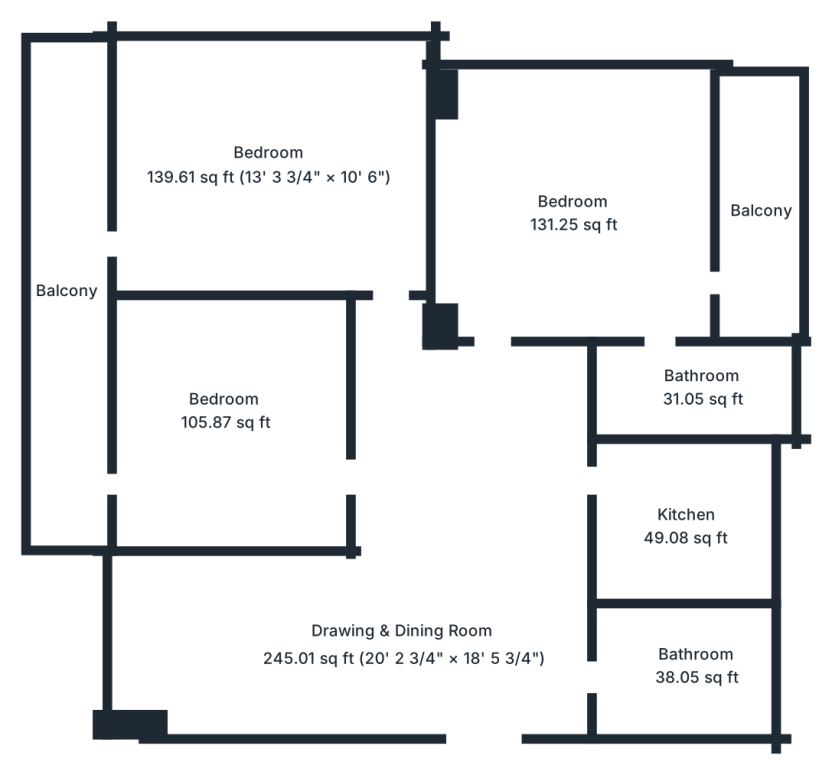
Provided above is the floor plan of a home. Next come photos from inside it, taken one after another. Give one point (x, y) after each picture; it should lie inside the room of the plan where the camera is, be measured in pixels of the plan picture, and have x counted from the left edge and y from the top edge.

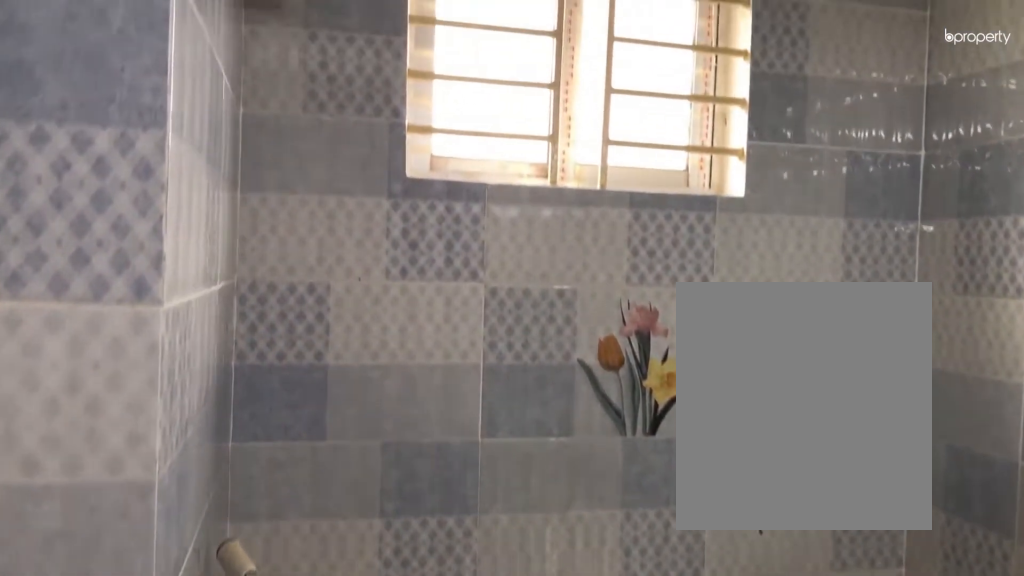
(696, 397)
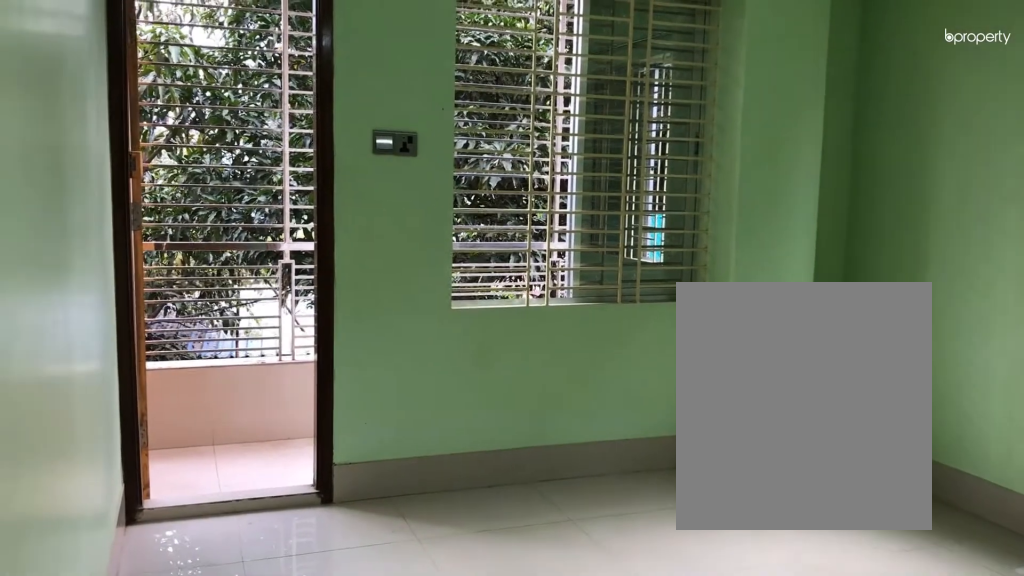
(268, 189)
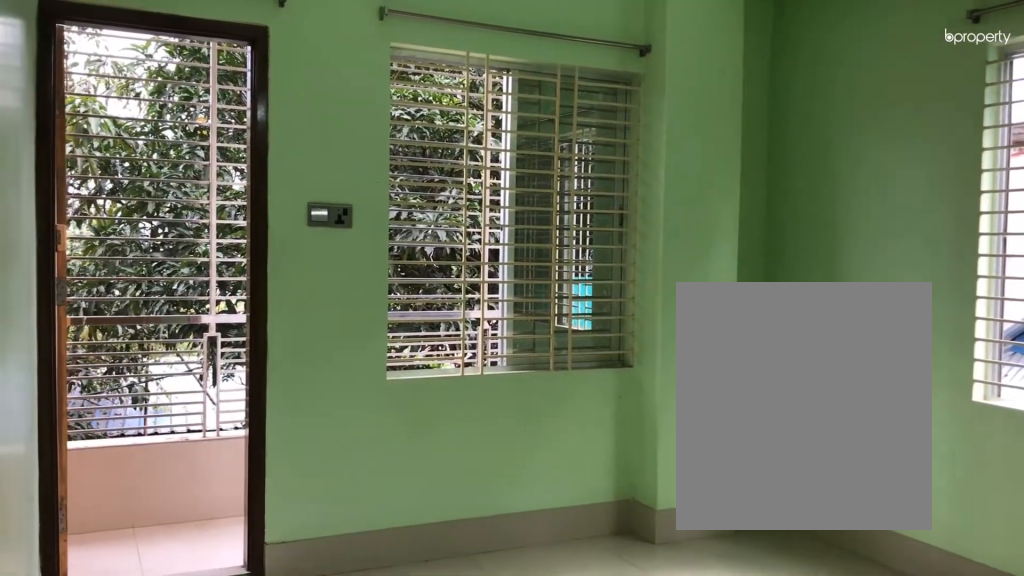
(268, 189)
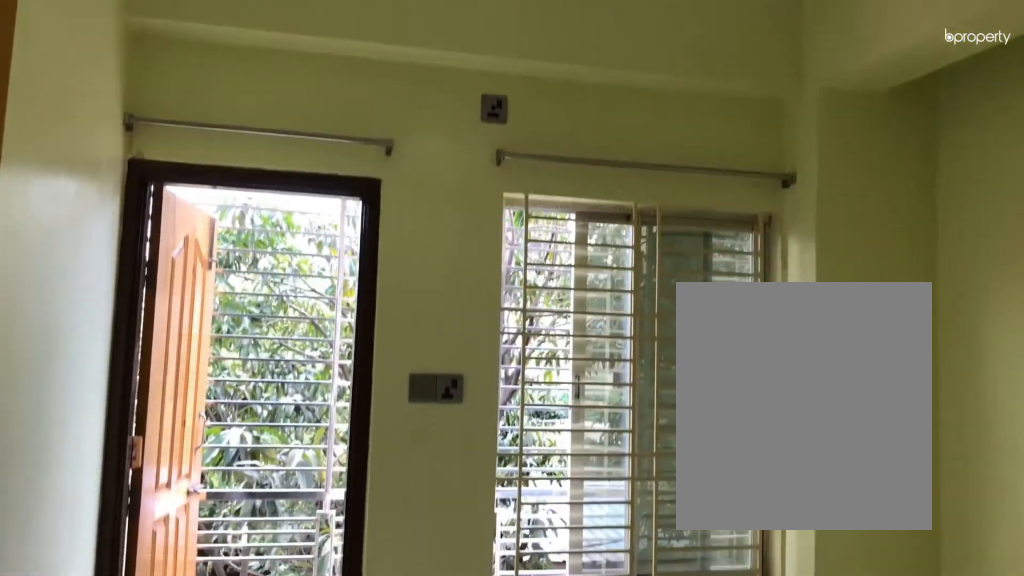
(226, 417)
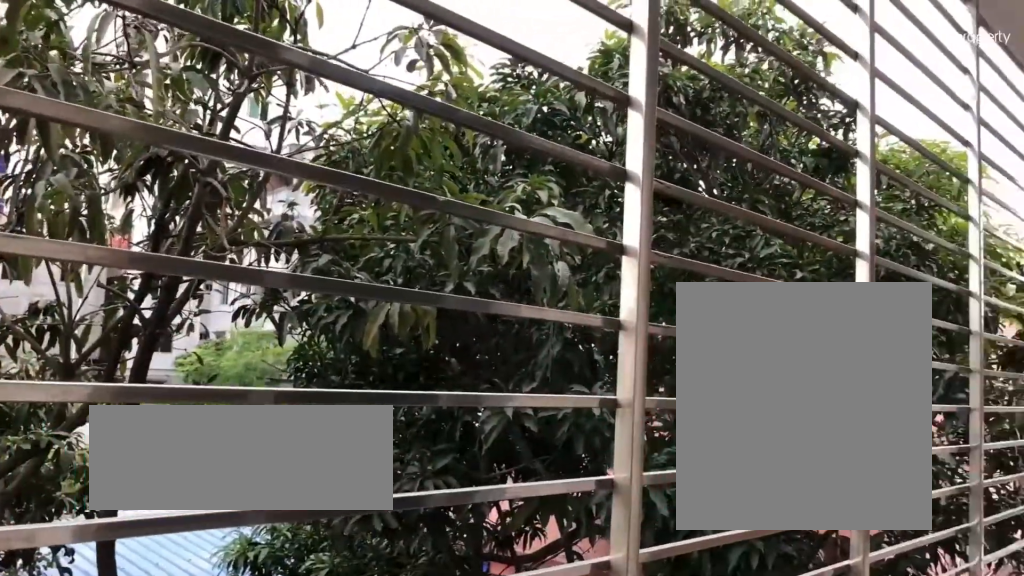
(62, 429)
